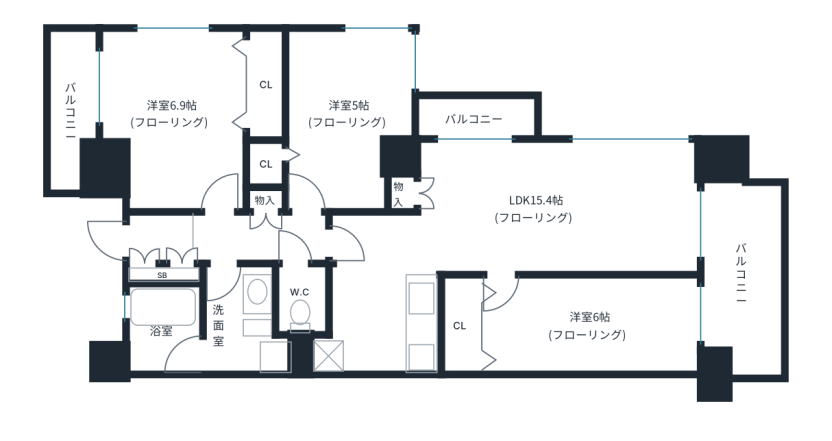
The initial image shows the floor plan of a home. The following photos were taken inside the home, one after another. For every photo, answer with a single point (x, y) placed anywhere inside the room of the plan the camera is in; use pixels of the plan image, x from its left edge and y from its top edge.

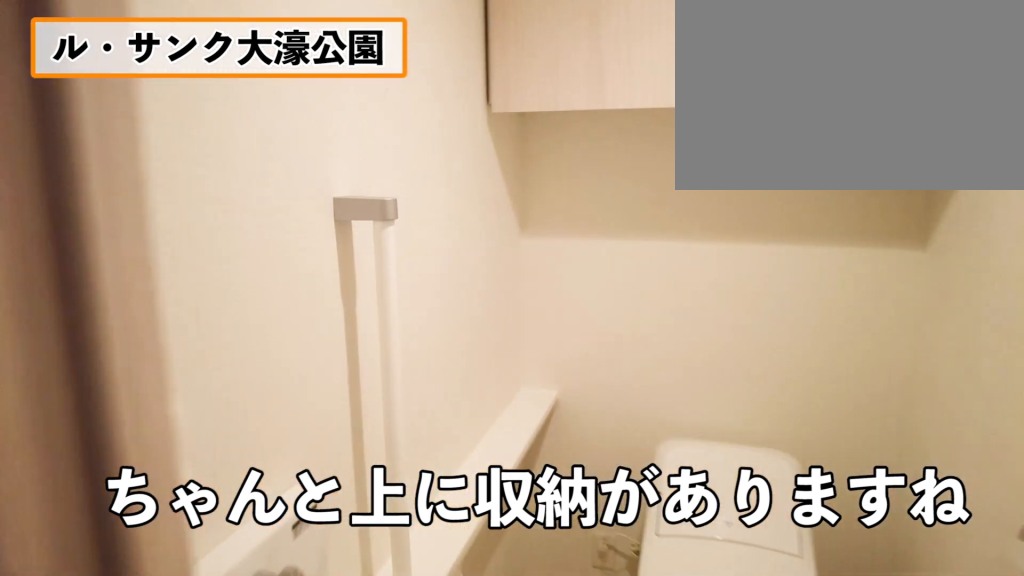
(304, 306)
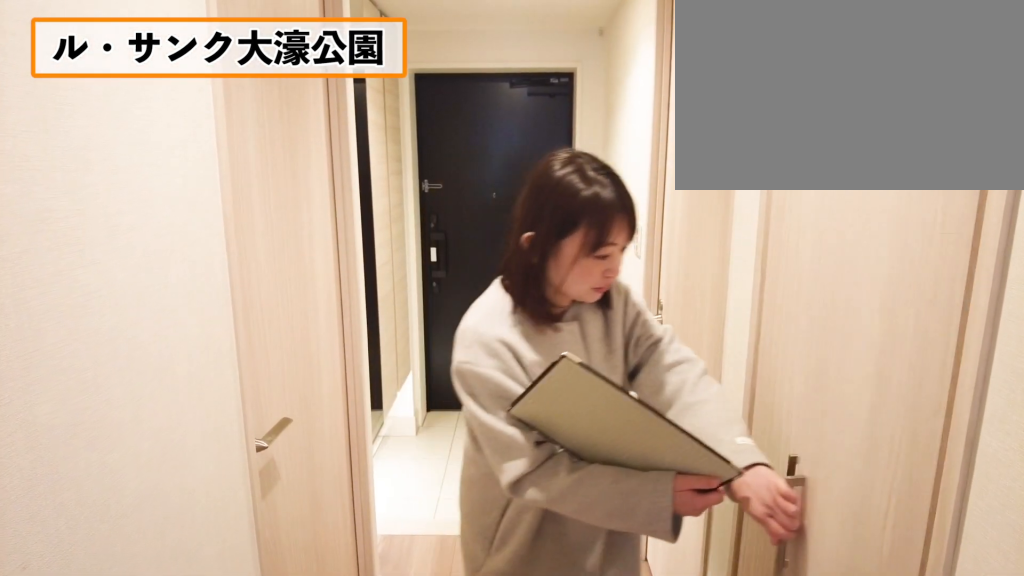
(265, 233)
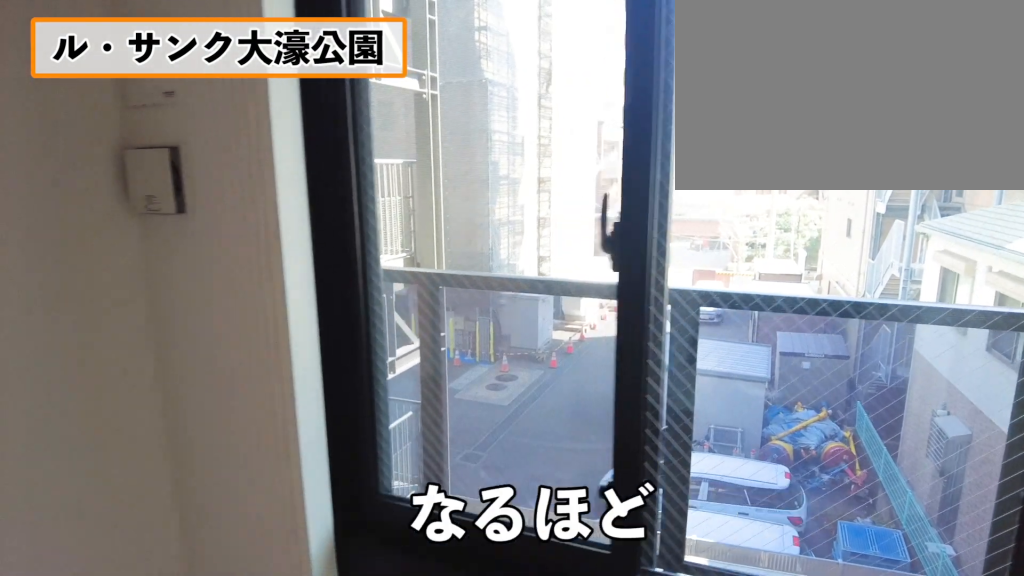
(172, 112)
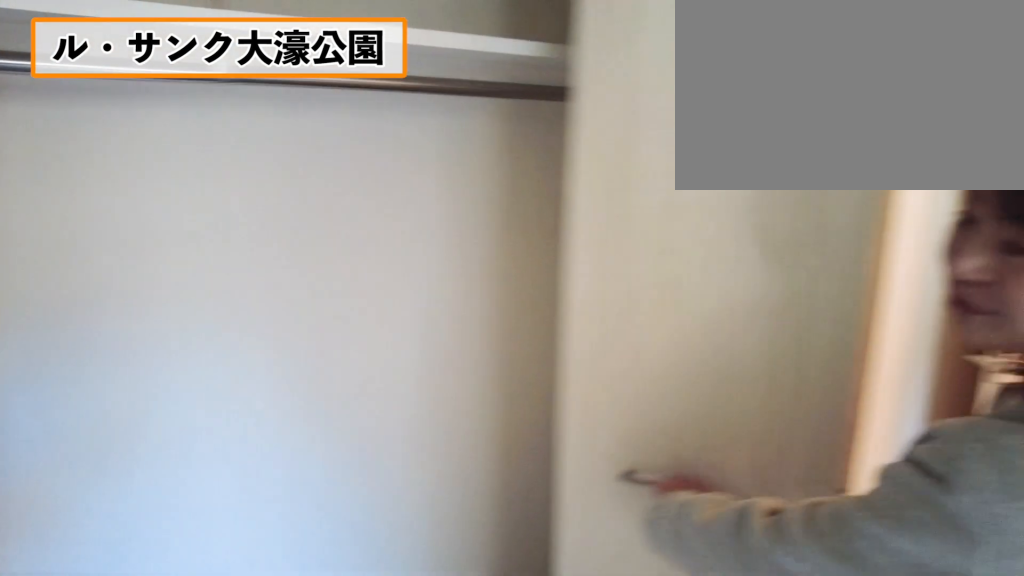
(172, 111)
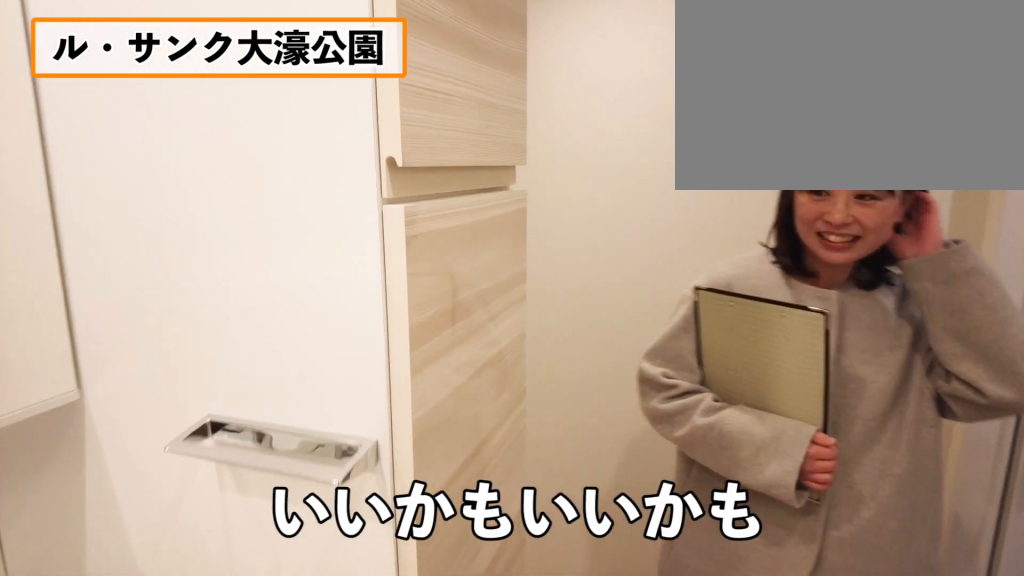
(231, 306)
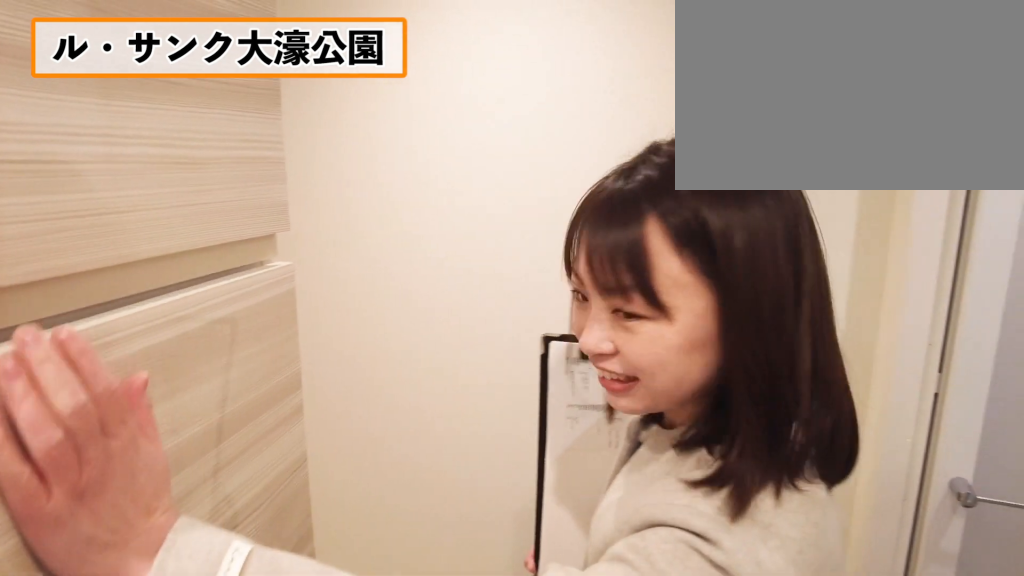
(231, 306)
